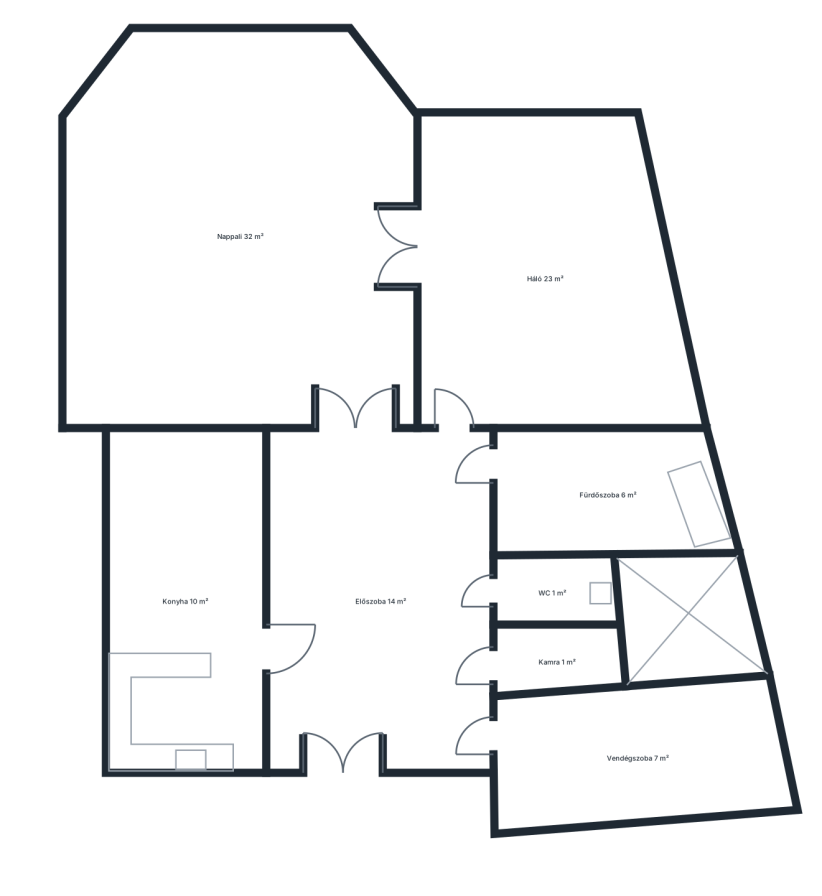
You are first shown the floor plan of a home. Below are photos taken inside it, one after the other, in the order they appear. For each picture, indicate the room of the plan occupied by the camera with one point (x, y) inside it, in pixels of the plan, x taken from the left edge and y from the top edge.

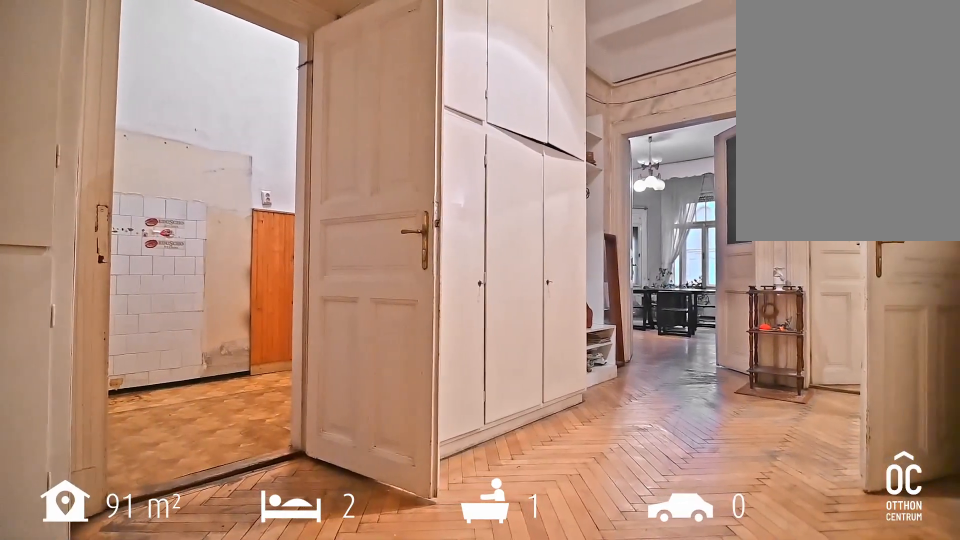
(379, 593)
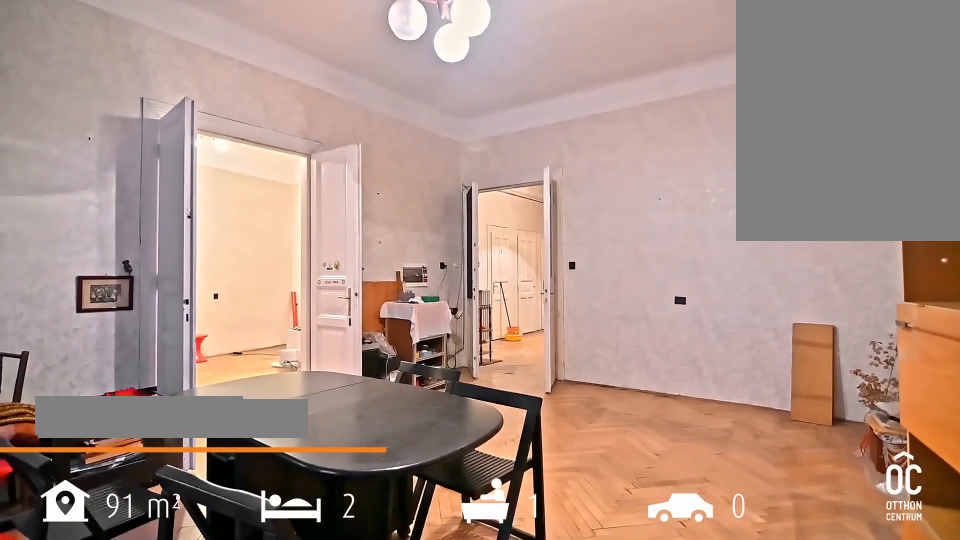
(241, 236)
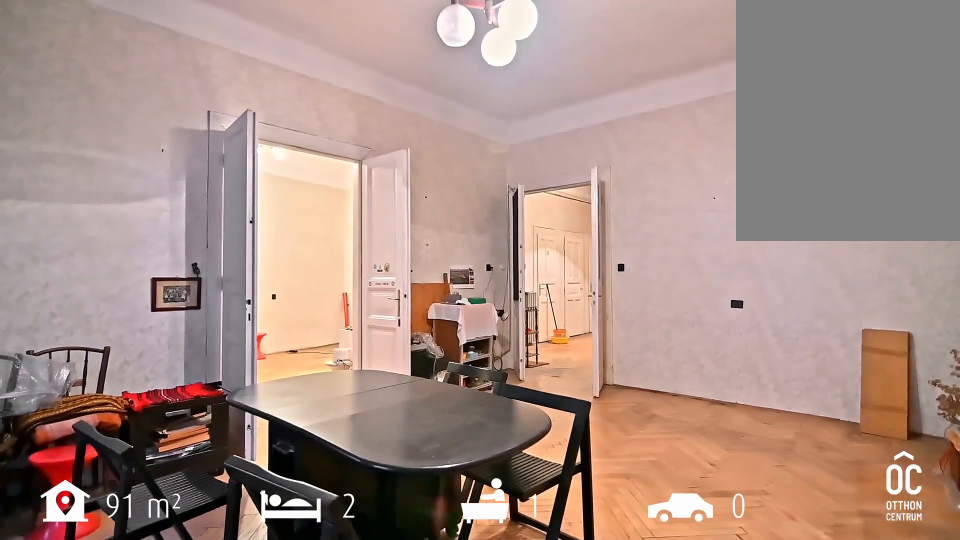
(241, 236)
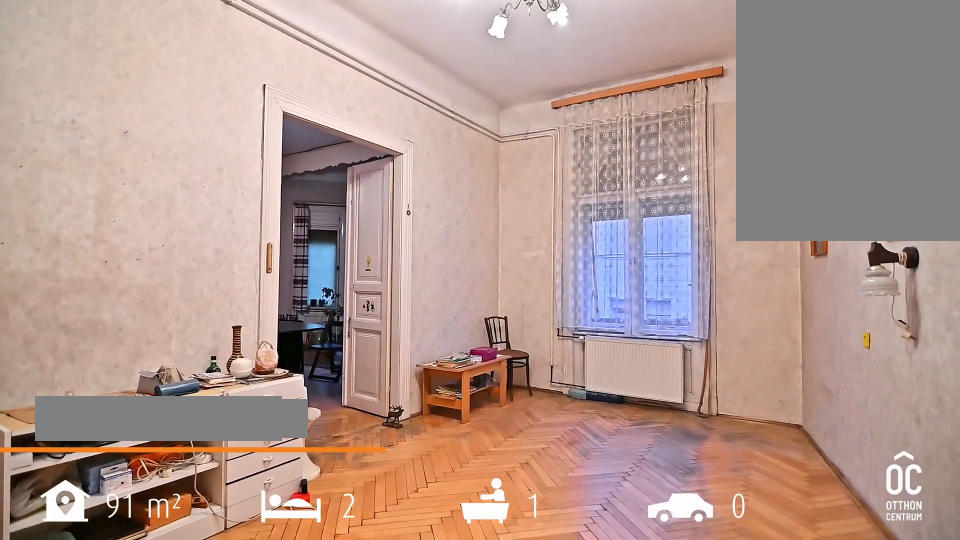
(538, 281)
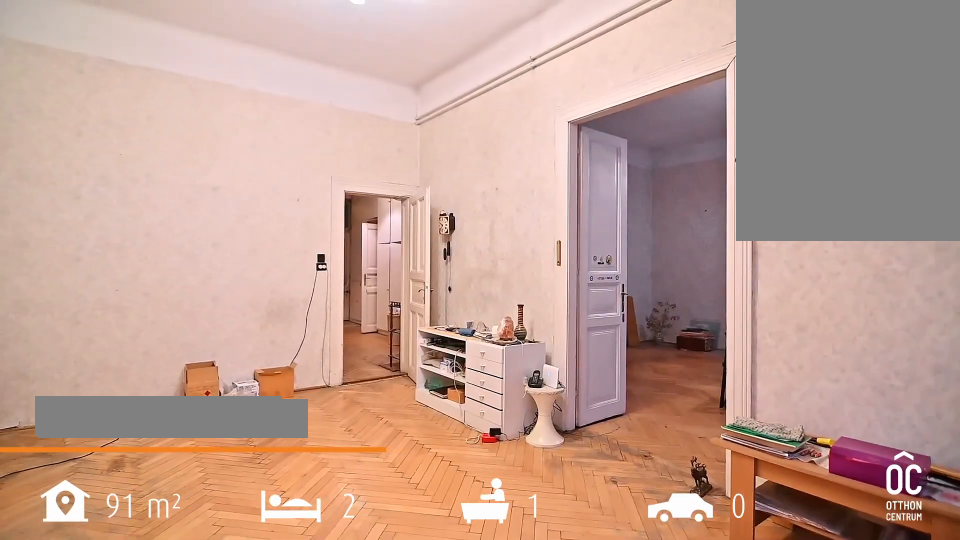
(538, 281)
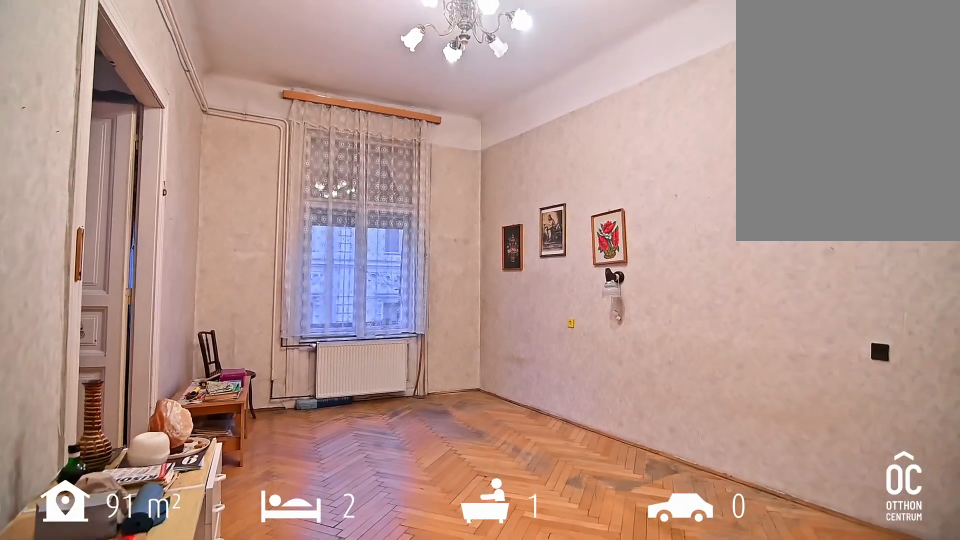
(538, 281)
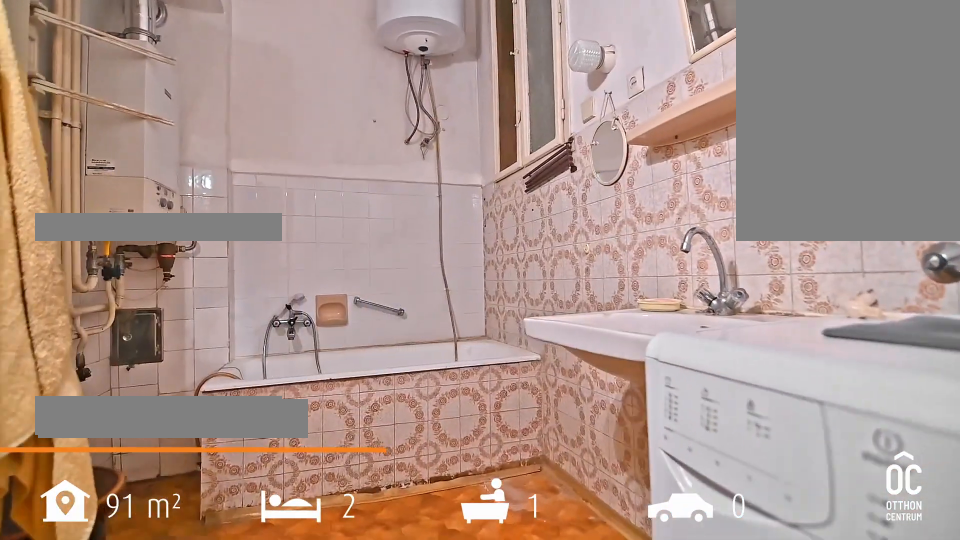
(603, 495)
